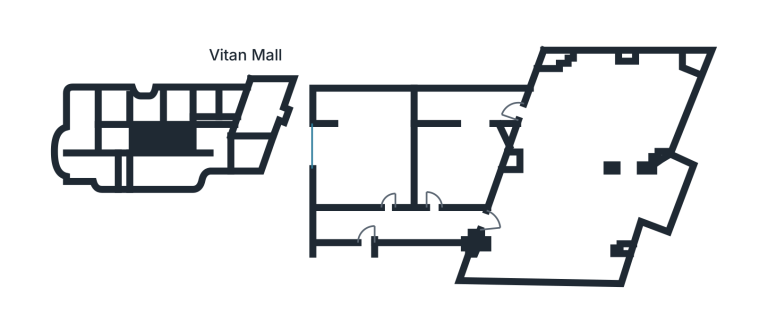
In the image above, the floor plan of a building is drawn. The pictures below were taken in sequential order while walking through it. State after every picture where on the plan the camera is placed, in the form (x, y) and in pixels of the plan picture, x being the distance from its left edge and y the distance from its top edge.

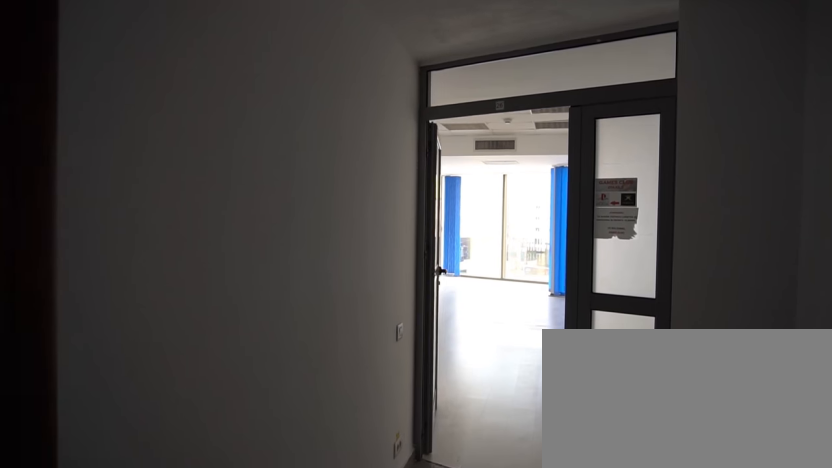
(437, 236)
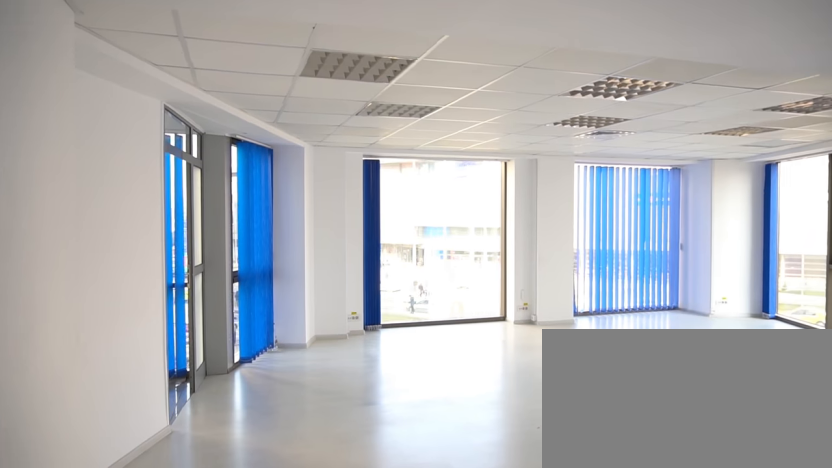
(512, 214)
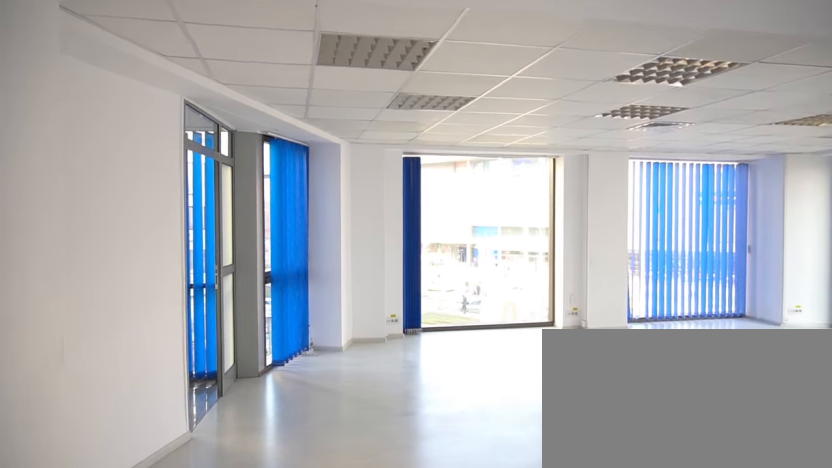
(512, 206)
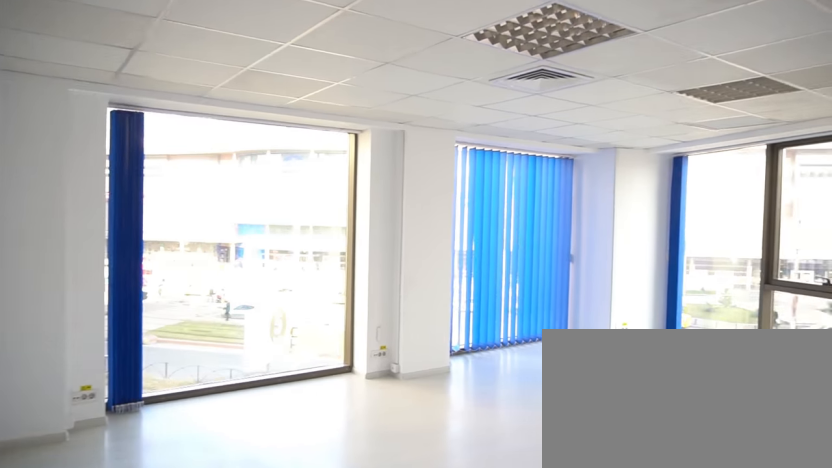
(540, 153)
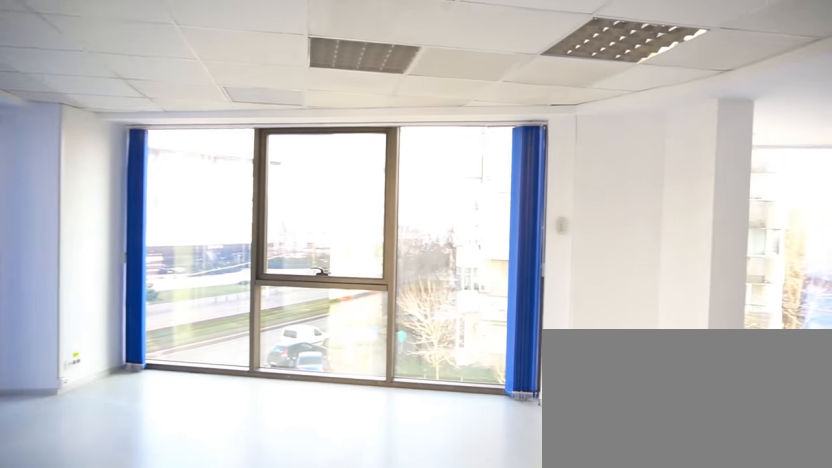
(600, 110)
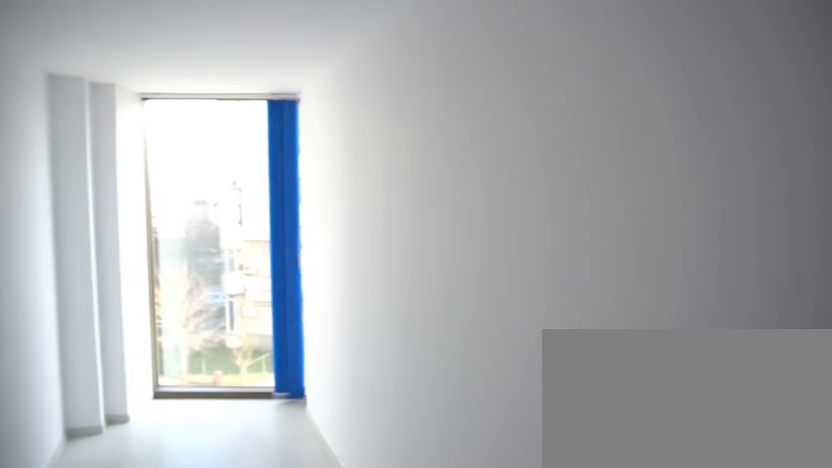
(497, 267)
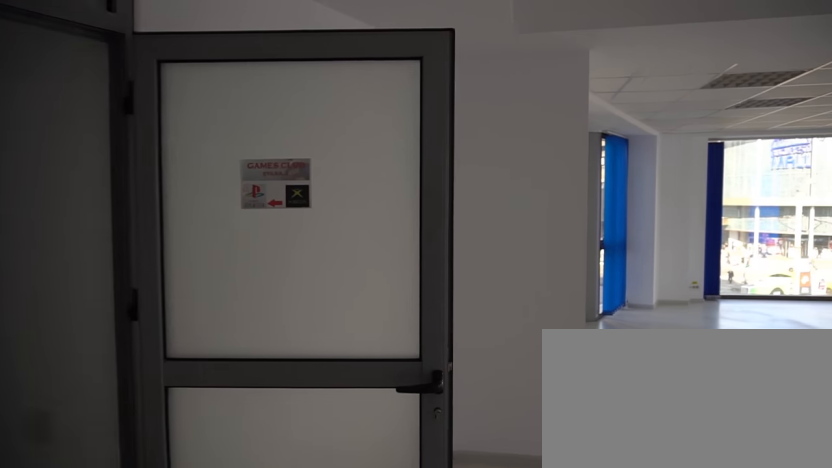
(503, 223)
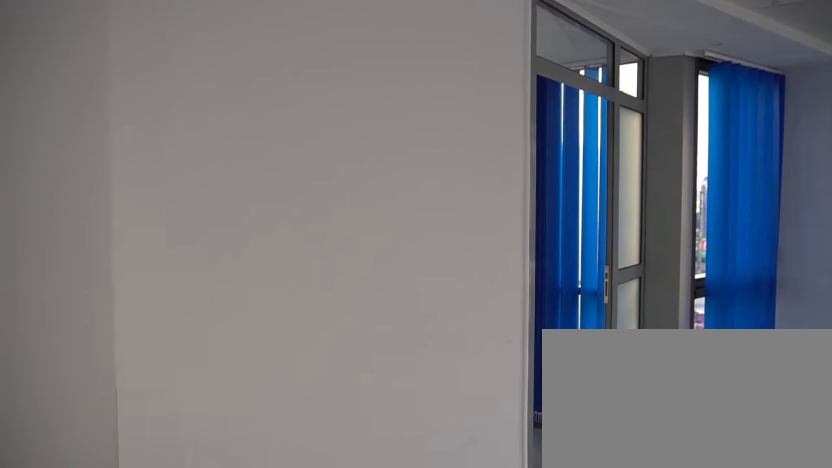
(528, 157)
